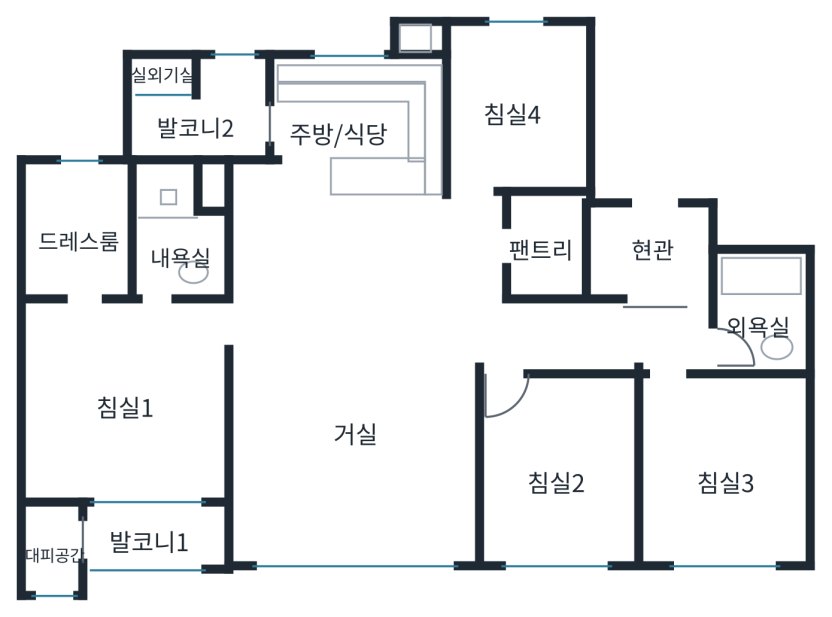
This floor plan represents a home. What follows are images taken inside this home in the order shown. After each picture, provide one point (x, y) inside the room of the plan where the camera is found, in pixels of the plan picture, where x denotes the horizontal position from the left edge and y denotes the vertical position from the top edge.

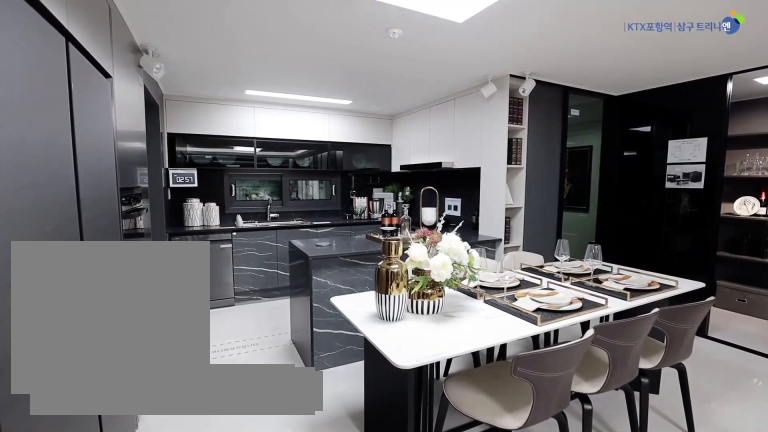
(336, 182)
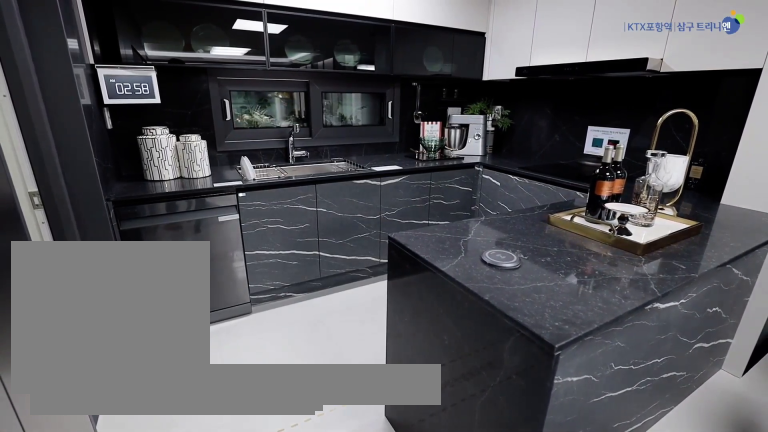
(336, 182)
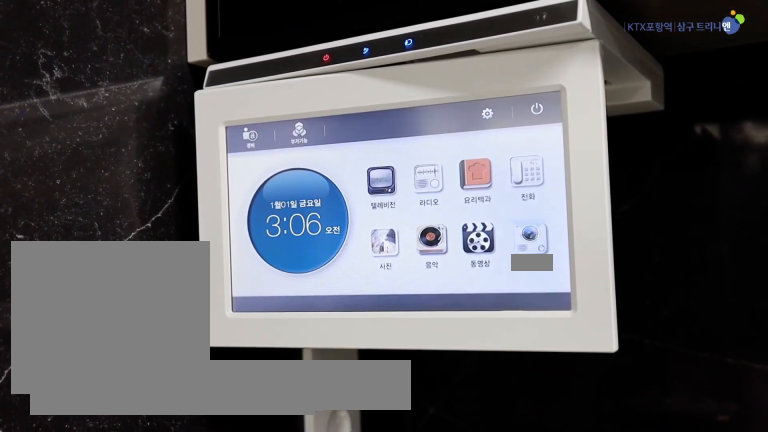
(336, 182)
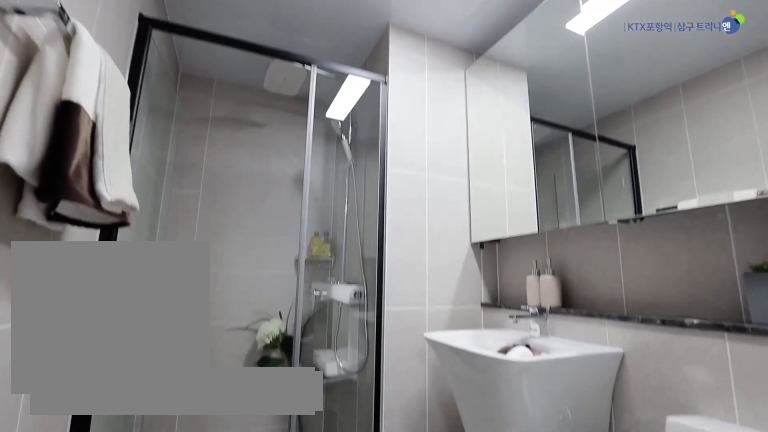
(176, 233)
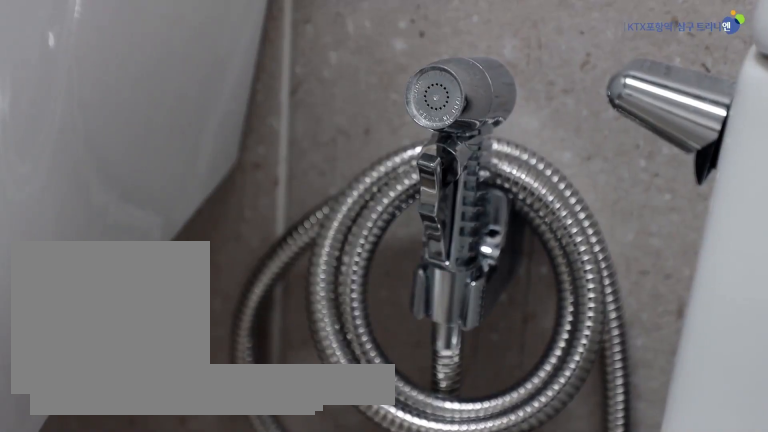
(176, 231)
